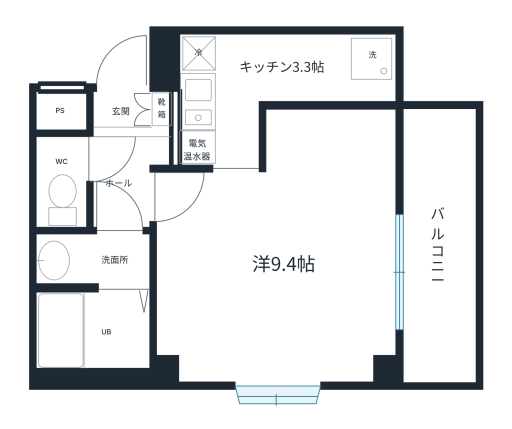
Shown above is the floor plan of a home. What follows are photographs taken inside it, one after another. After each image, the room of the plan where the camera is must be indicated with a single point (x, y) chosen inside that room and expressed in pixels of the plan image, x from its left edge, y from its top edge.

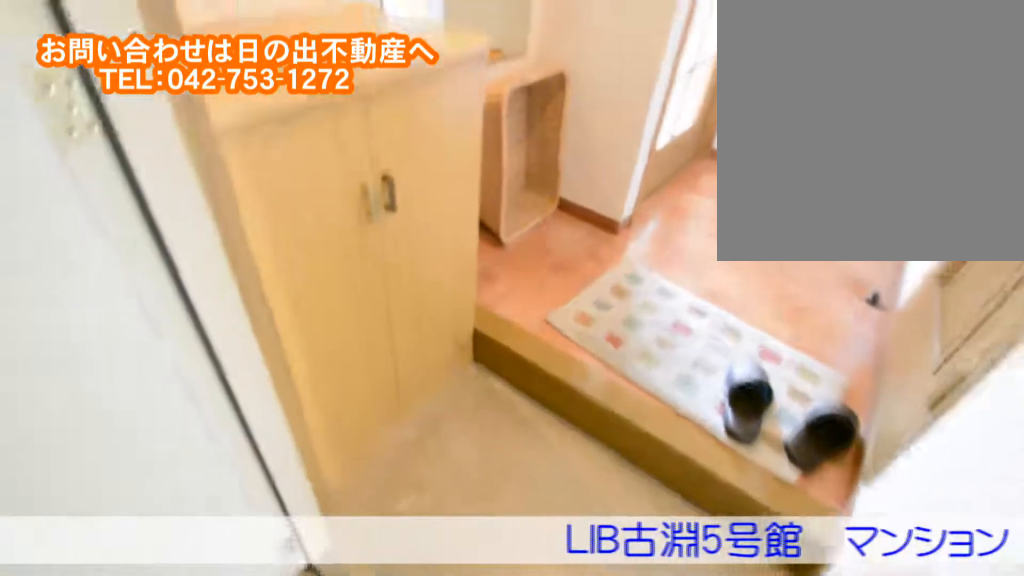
(127, 137)
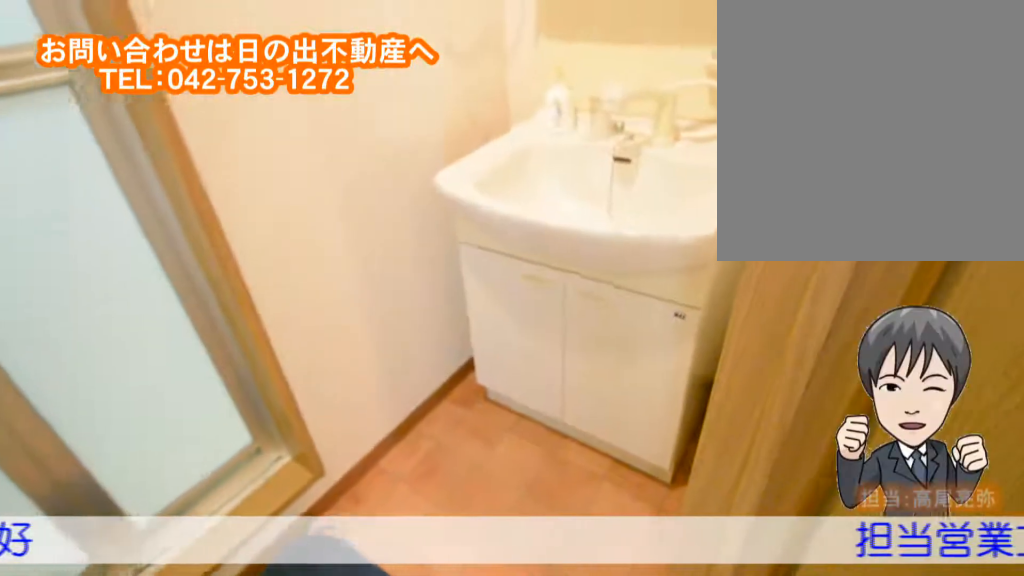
(89, 261)
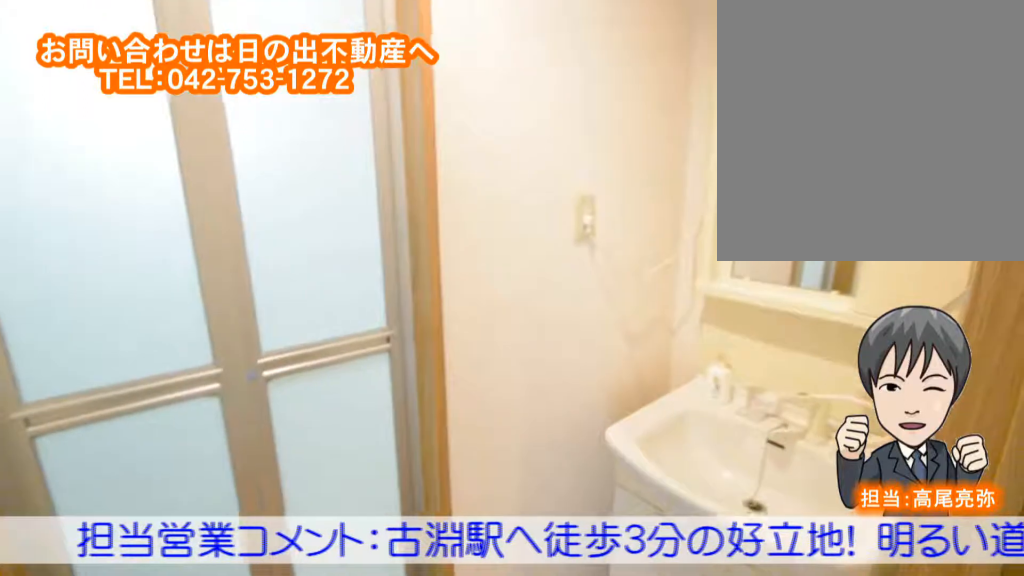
(88, 261)
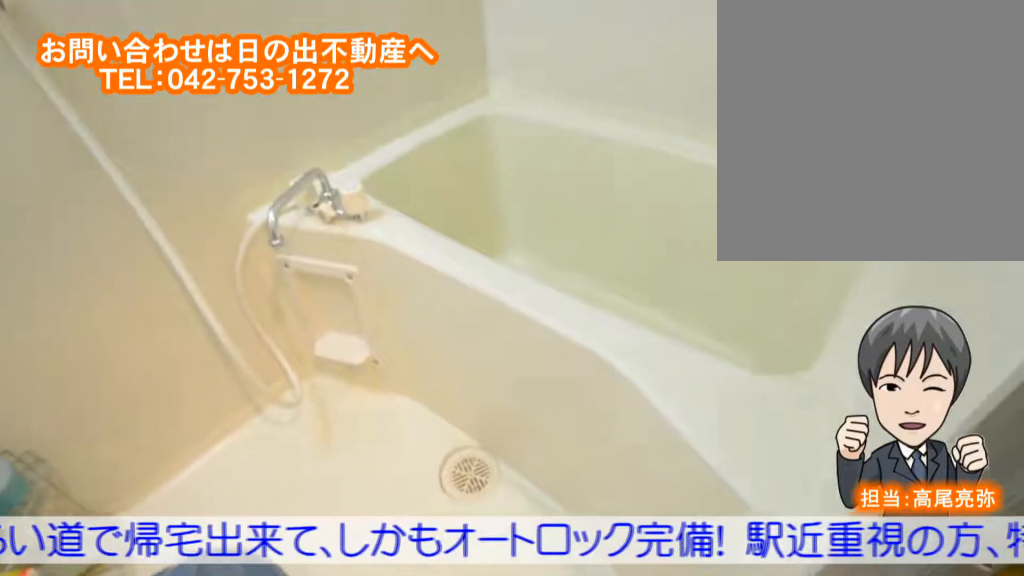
(84, 326)
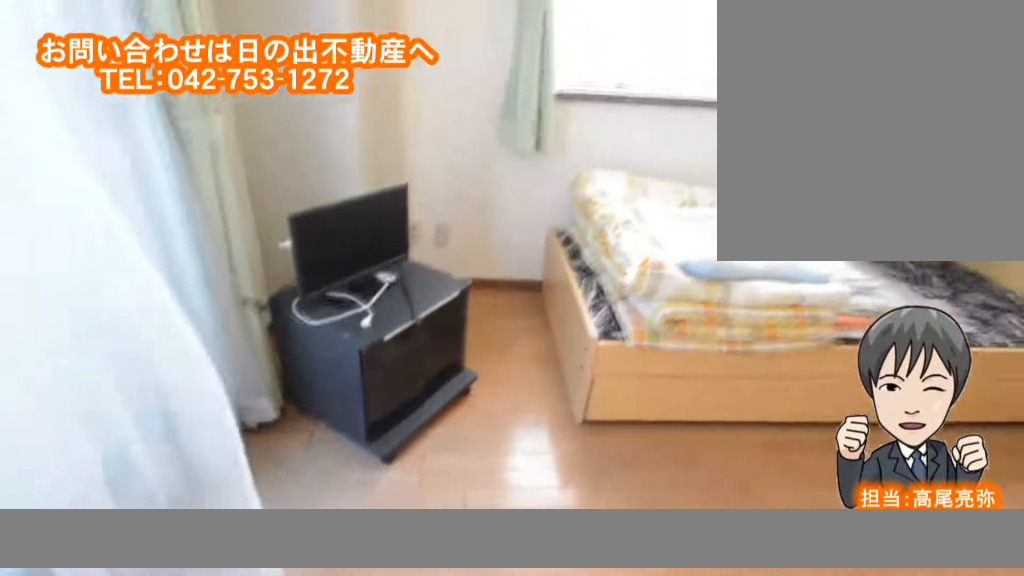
(290, 292)
